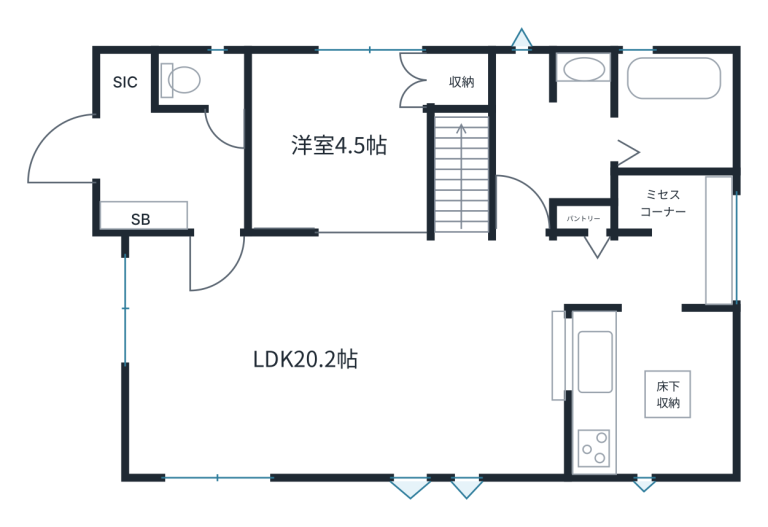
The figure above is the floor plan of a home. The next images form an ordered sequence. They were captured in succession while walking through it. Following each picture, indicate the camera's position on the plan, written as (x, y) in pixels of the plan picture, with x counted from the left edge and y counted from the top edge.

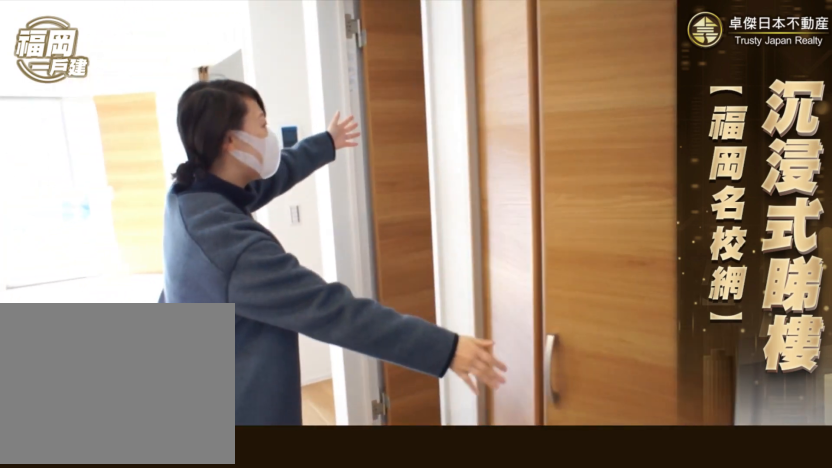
(569, 177)
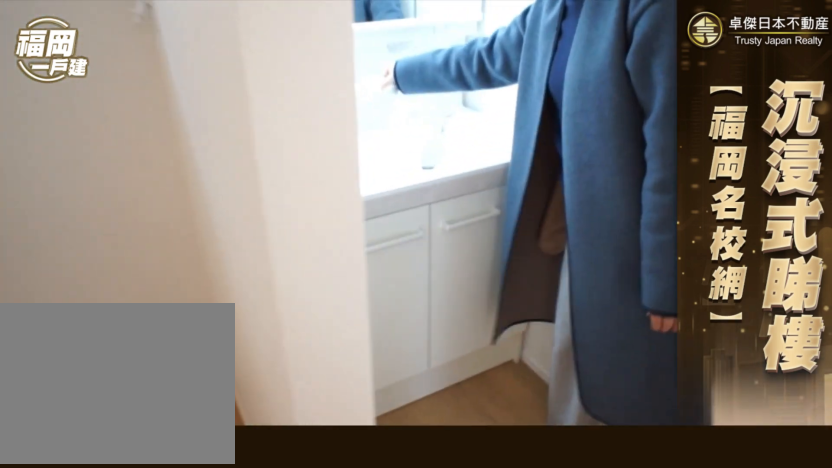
(576, 77)
